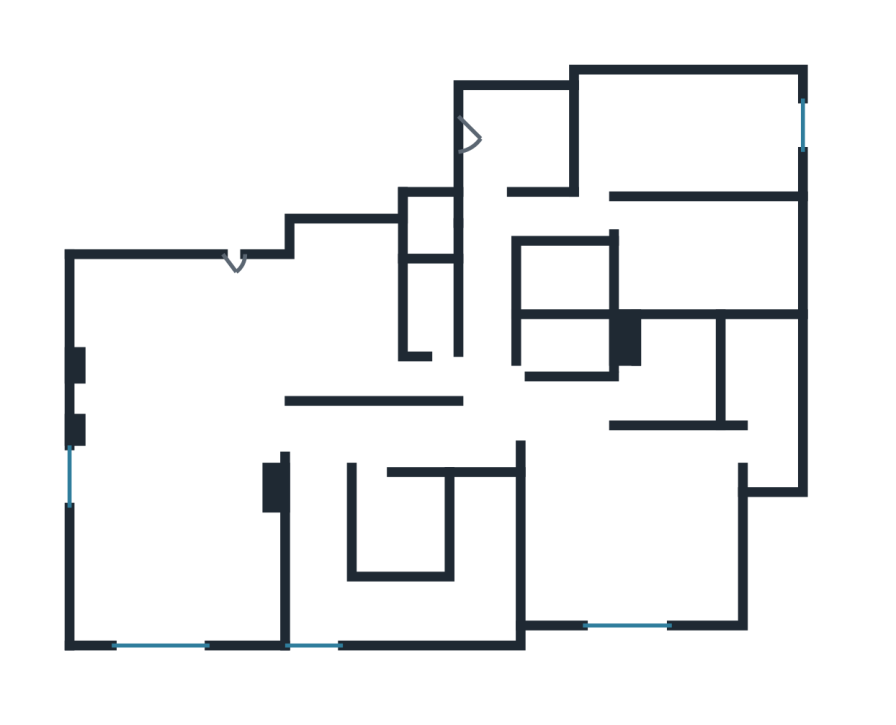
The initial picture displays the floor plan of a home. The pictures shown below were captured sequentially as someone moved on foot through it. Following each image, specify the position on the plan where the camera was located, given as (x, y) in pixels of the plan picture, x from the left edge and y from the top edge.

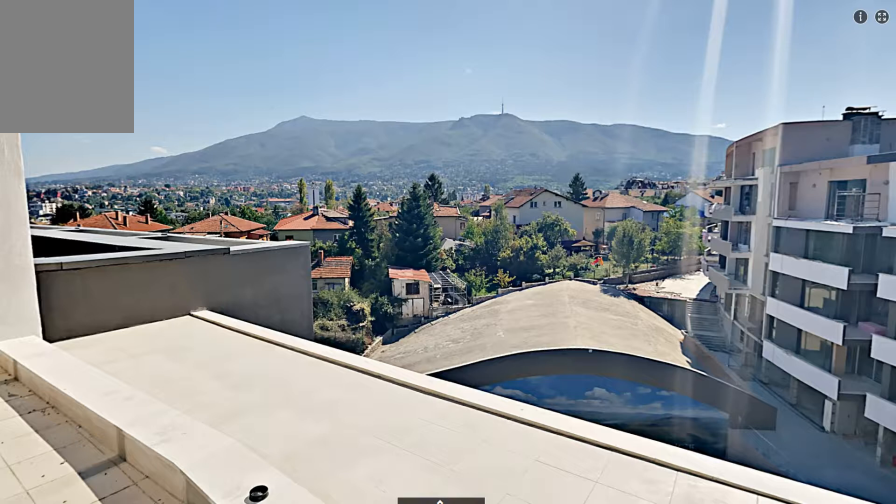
(220, 191)
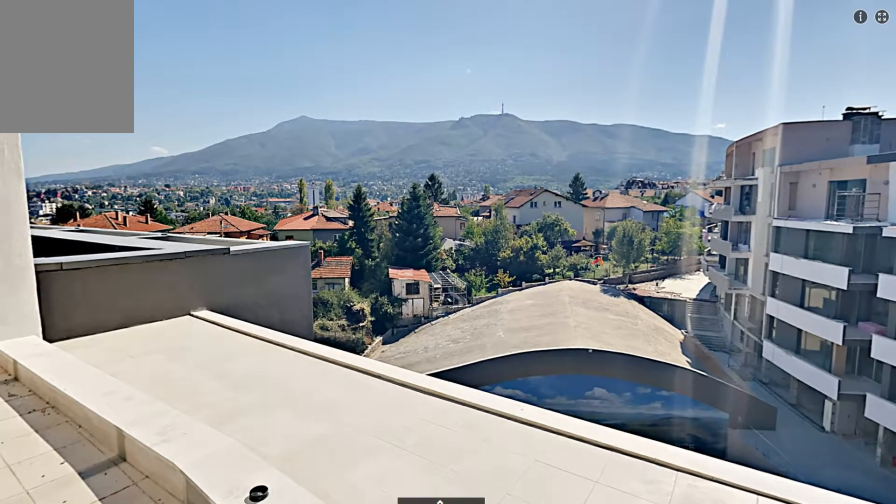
(219, 191)
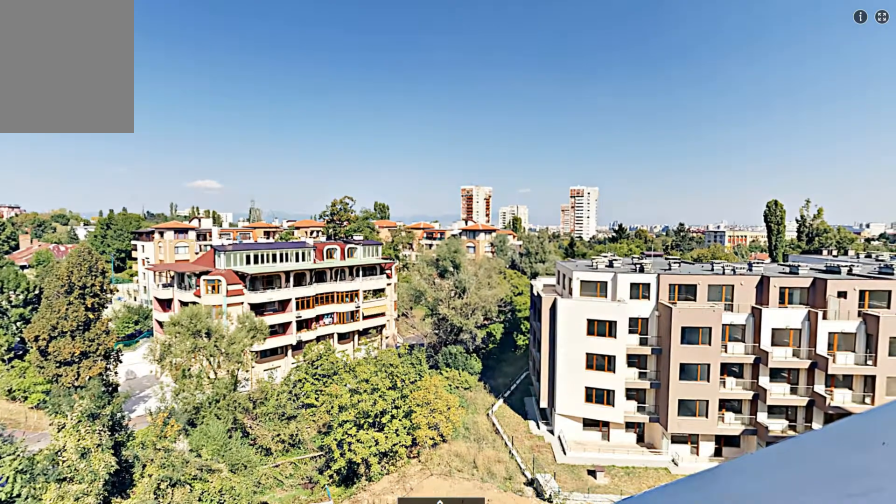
(182, 660)
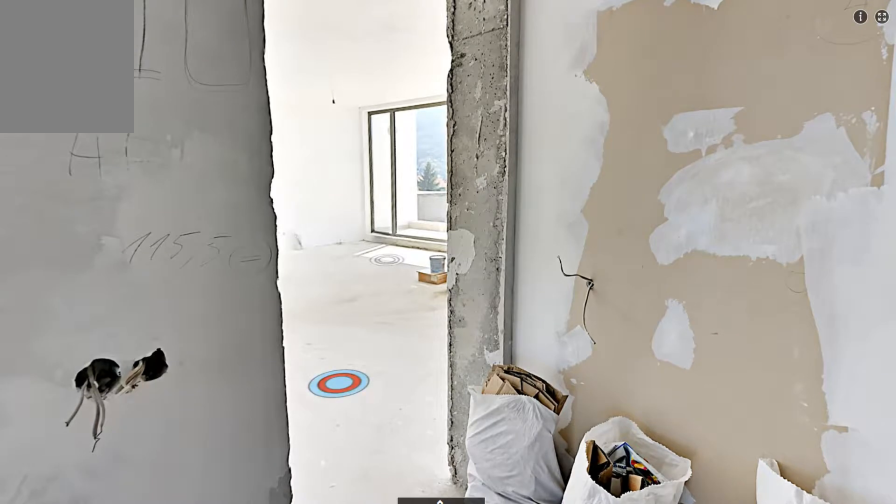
(276, 414)
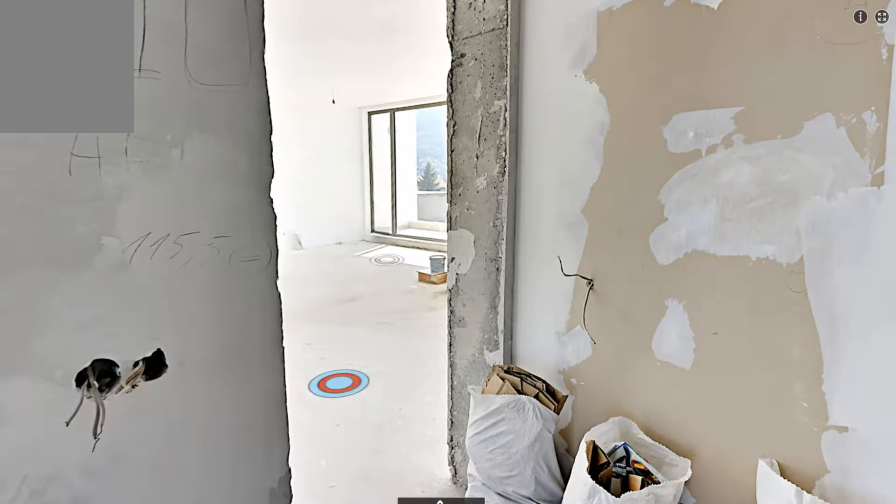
(276, 414)
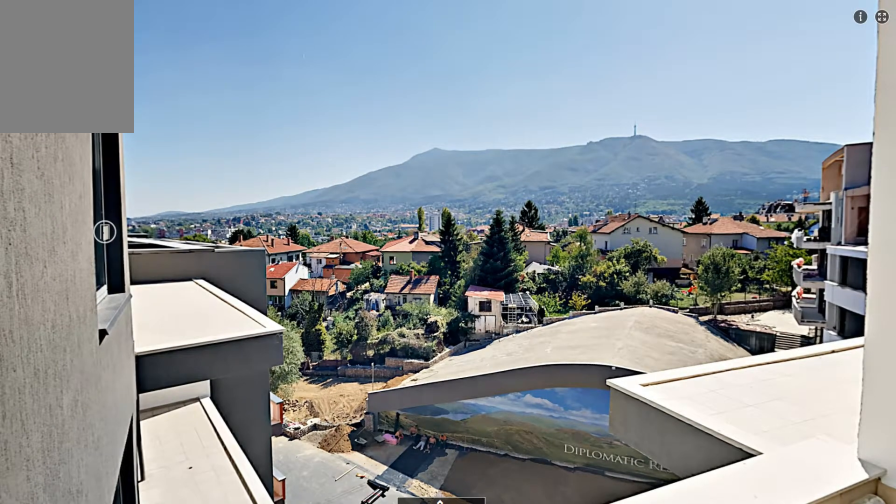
(394, 151)
